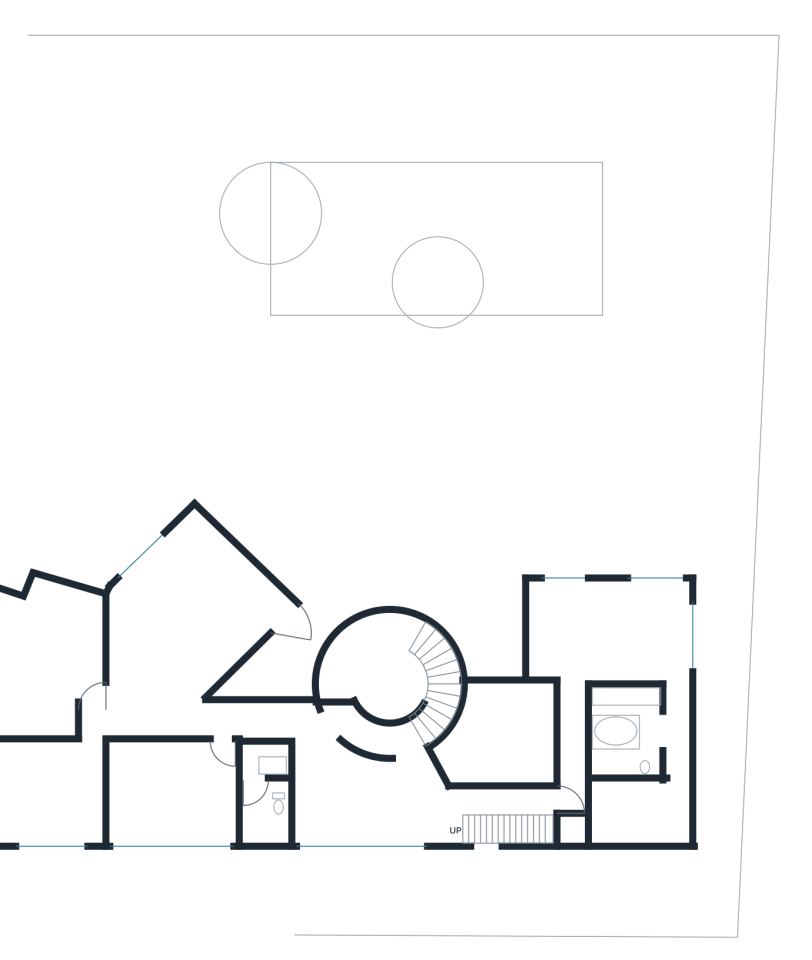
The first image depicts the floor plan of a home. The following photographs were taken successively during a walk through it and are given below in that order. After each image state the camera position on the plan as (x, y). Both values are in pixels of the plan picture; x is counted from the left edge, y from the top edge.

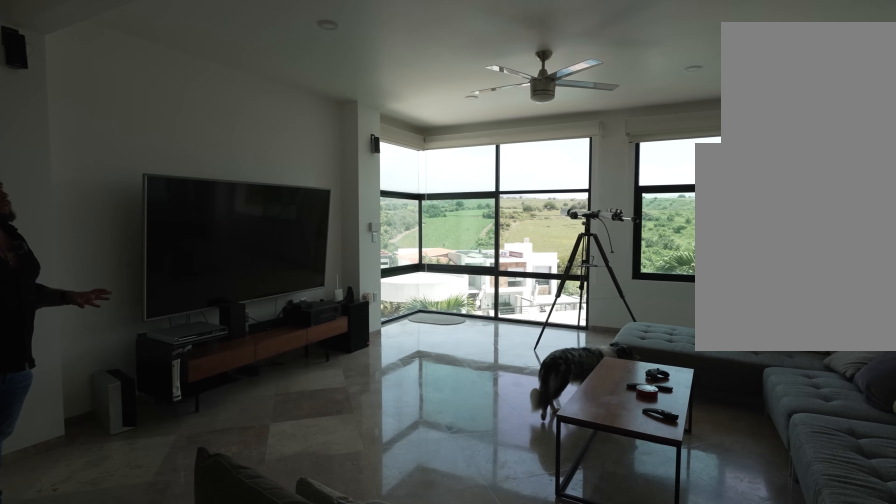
(169, 667)
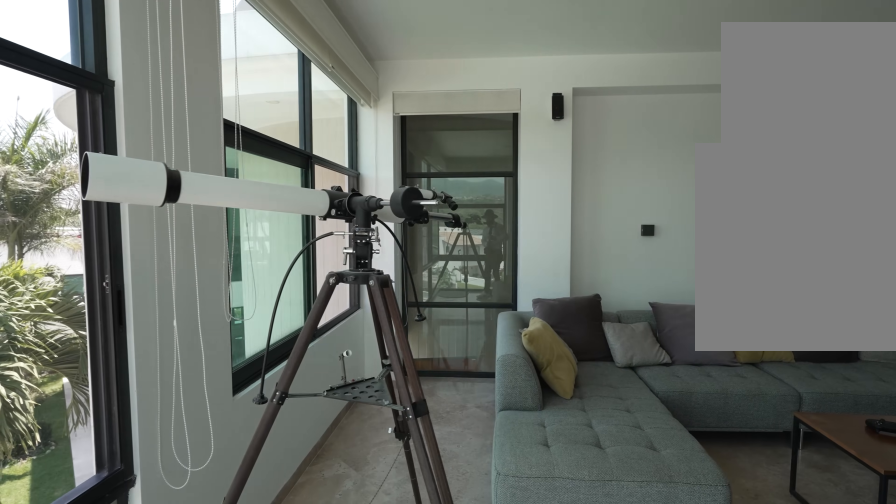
(181, 578)
